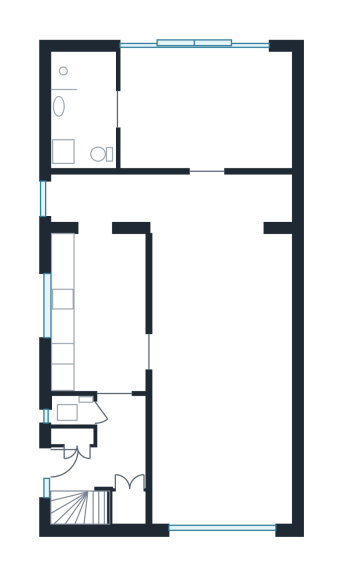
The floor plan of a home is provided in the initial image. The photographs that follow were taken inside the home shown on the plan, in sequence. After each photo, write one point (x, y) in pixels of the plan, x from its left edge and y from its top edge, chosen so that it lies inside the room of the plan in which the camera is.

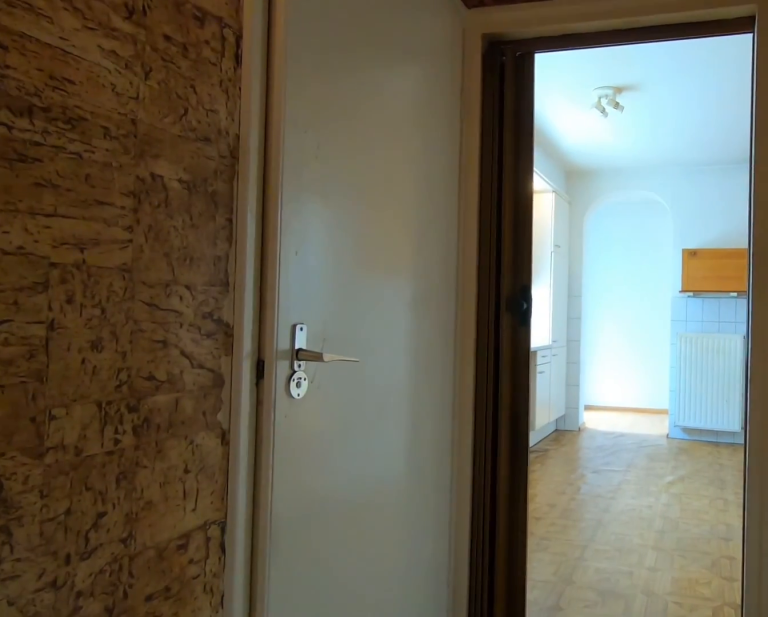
(106, 449)
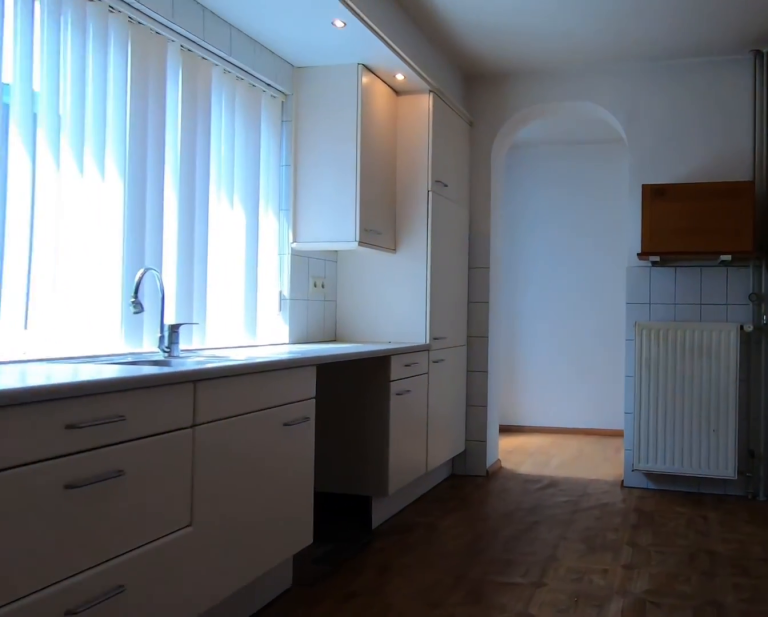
(109, 311)
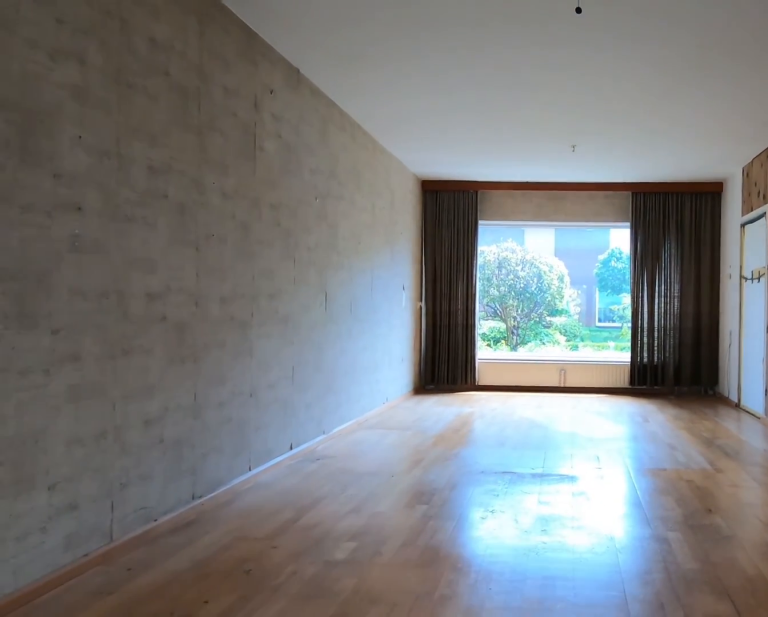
(220, 377)
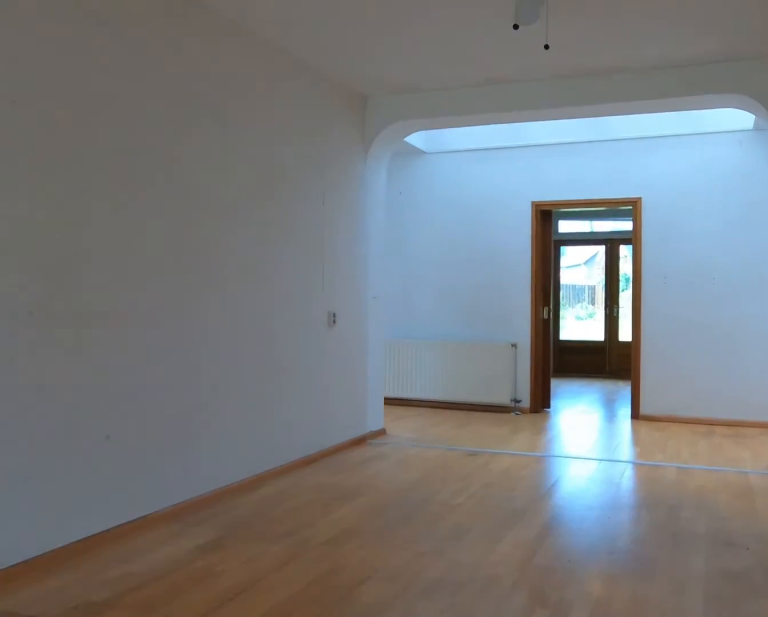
(220, 377)
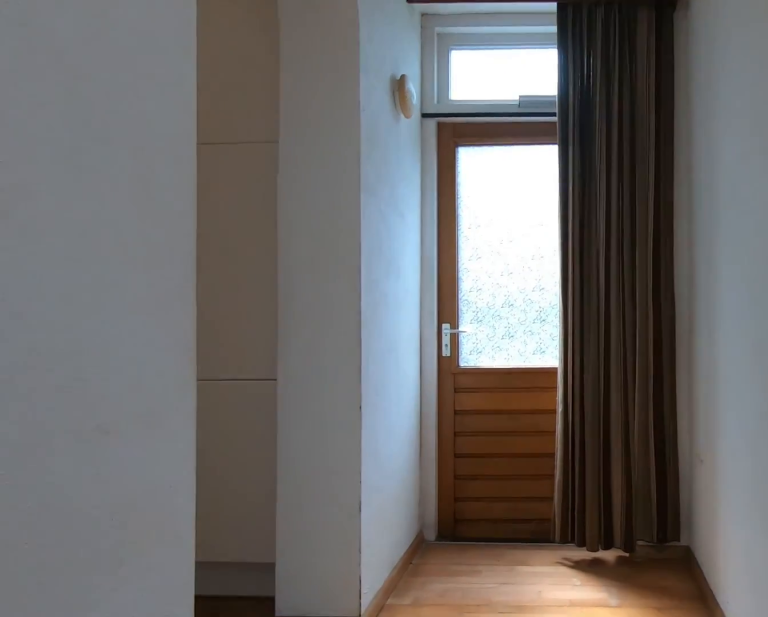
(172, 199)
